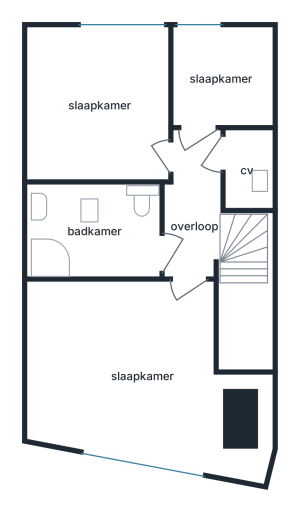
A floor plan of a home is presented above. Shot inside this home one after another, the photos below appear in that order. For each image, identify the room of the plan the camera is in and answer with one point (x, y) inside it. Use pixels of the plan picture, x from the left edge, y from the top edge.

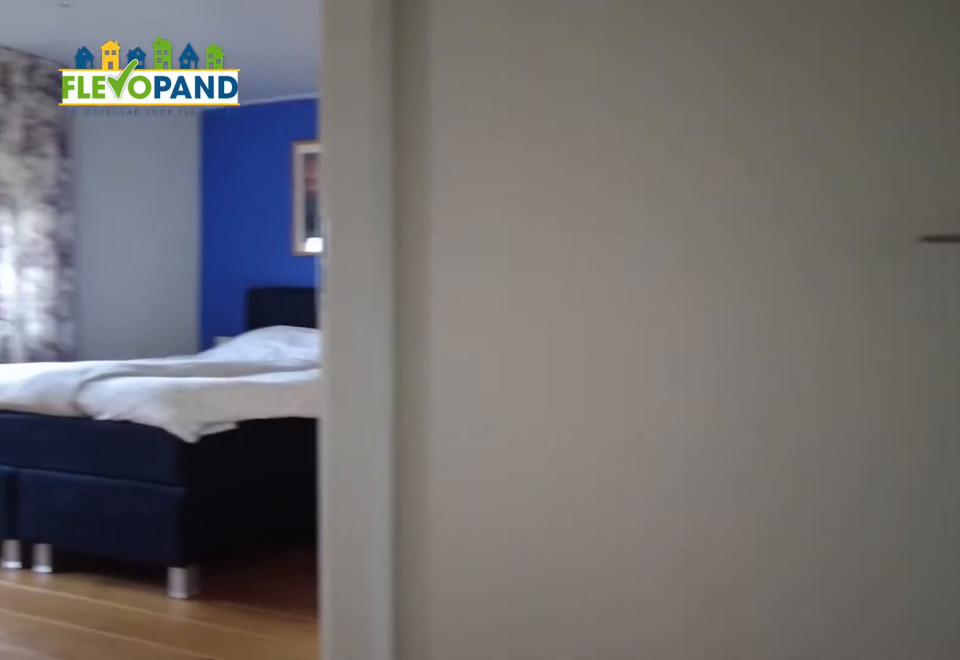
(193, 205)
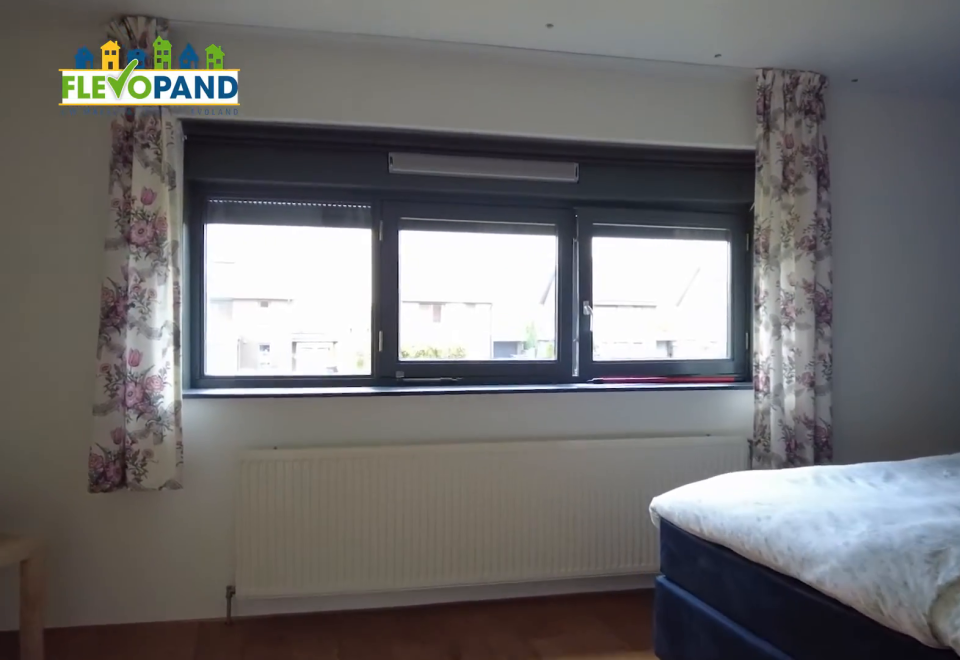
(137, 395)
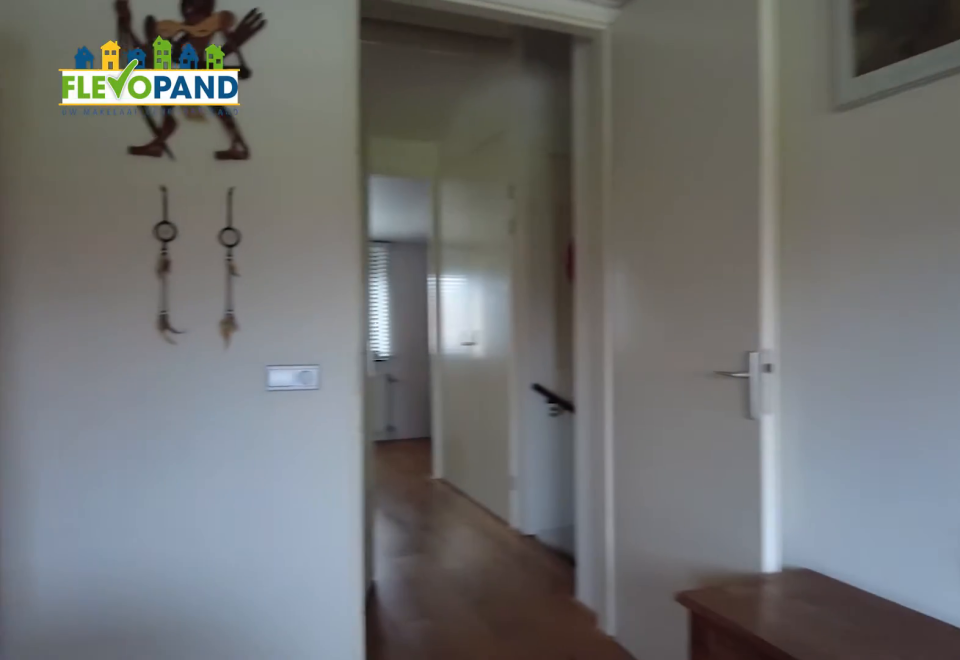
(137, 395)
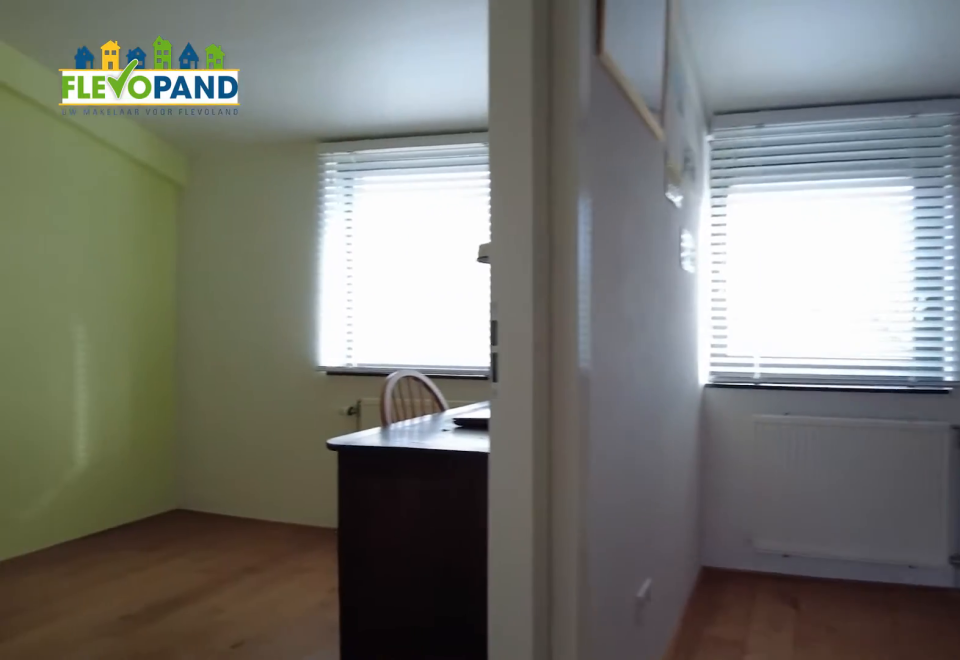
(193, 205)
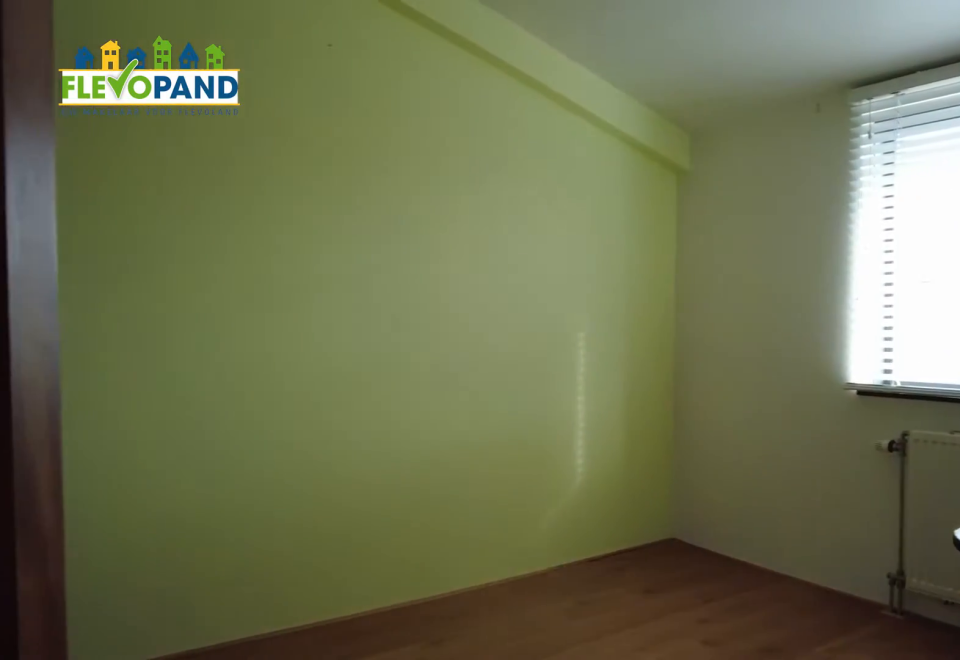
(44, 105)
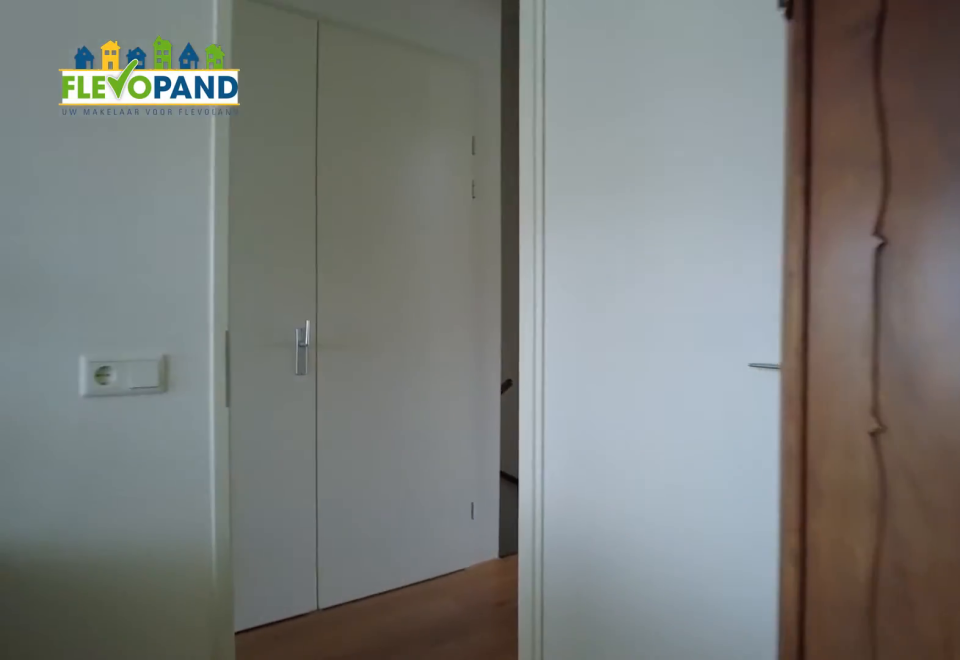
(44, 105)
